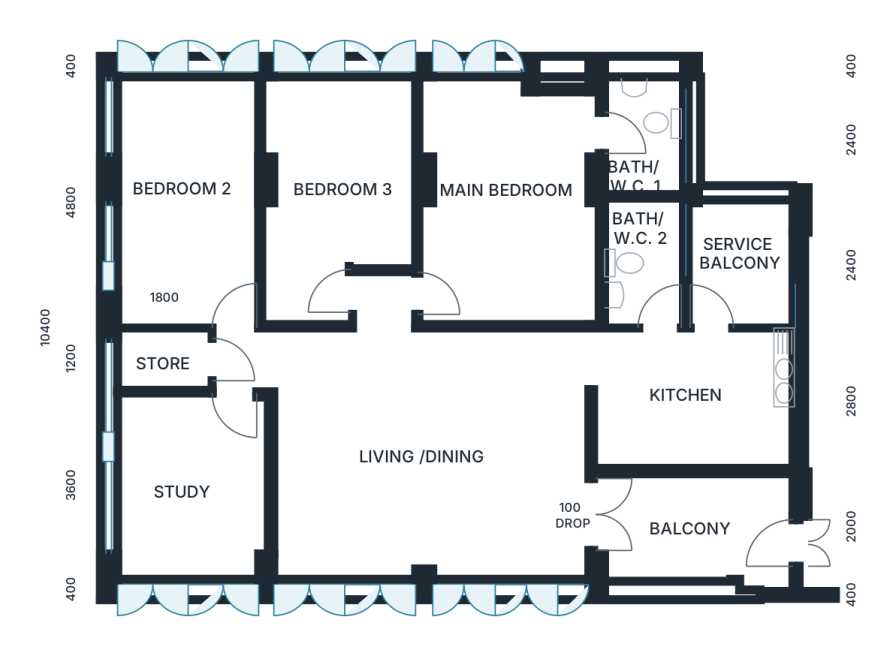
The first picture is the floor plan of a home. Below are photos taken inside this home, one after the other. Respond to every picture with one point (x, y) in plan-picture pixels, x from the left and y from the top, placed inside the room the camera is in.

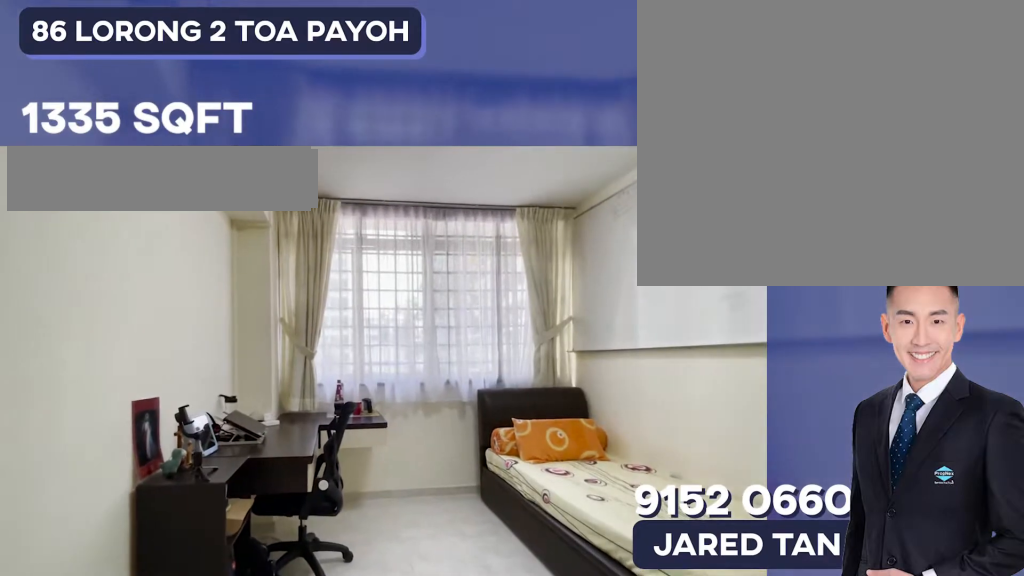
(195, 490)
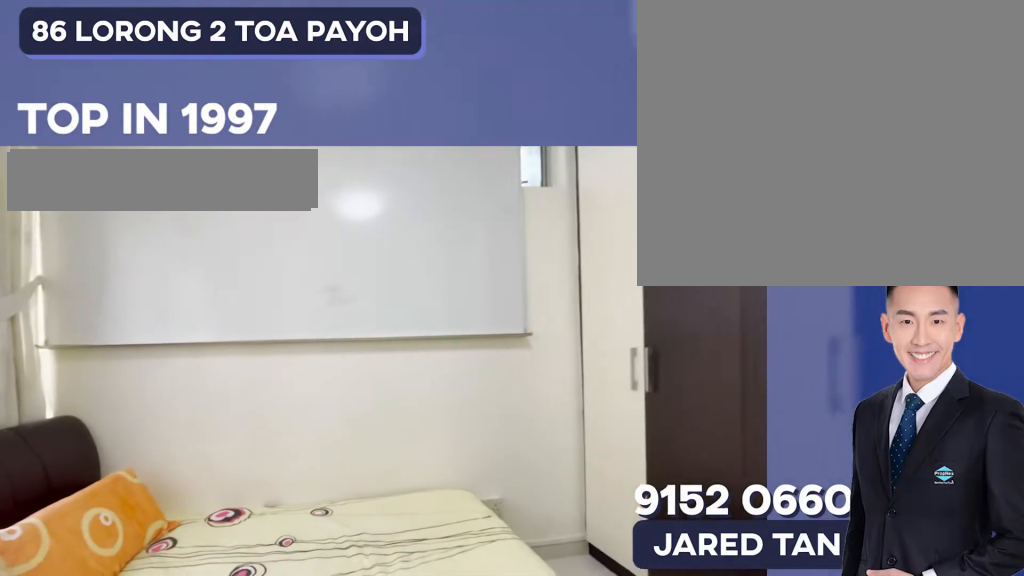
(195, 490)
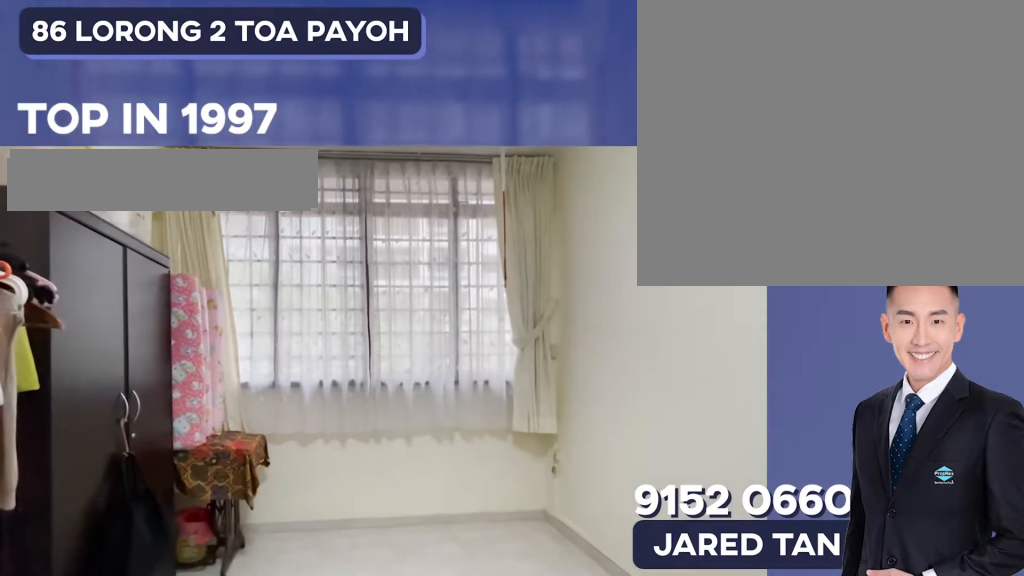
(338, 197)
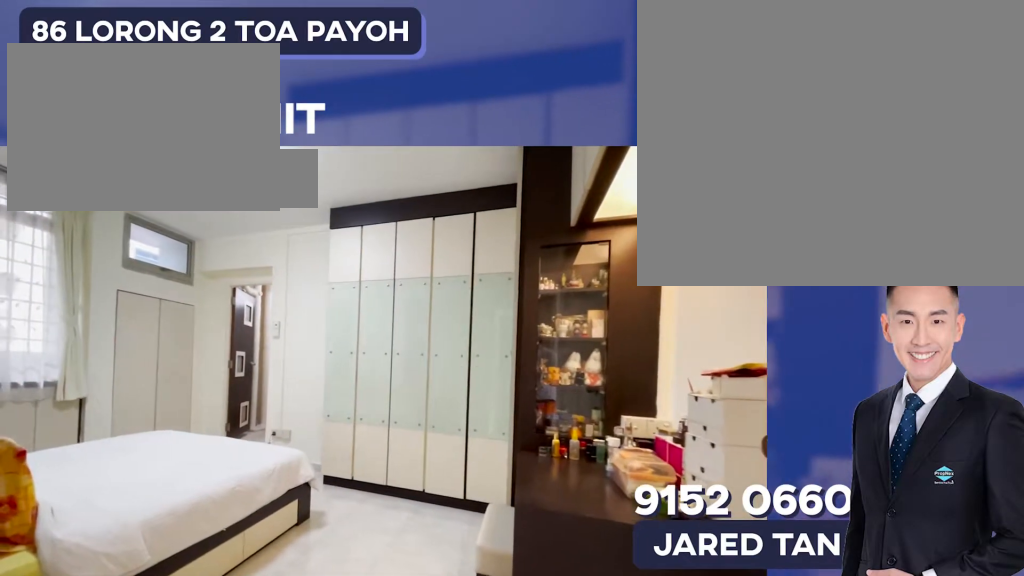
(501, 198)
